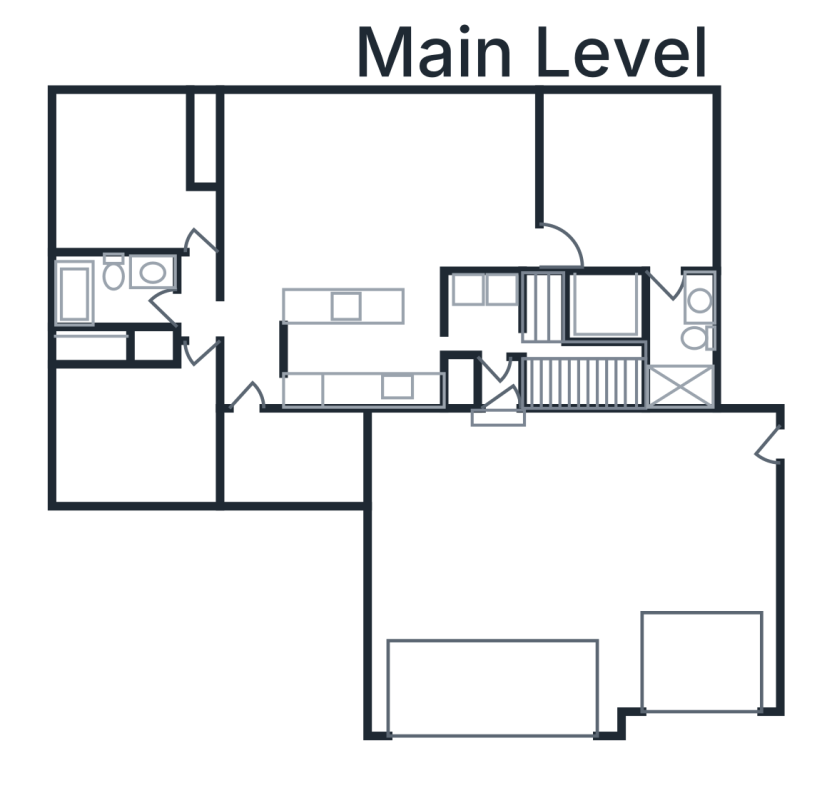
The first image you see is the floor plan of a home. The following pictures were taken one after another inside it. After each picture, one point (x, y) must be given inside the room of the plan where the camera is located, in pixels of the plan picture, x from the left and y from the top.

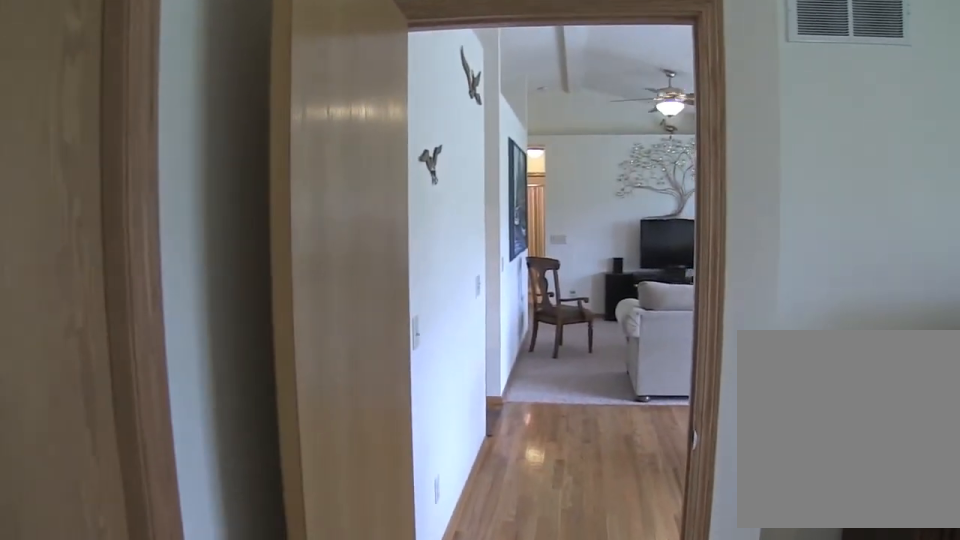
(627, 181)
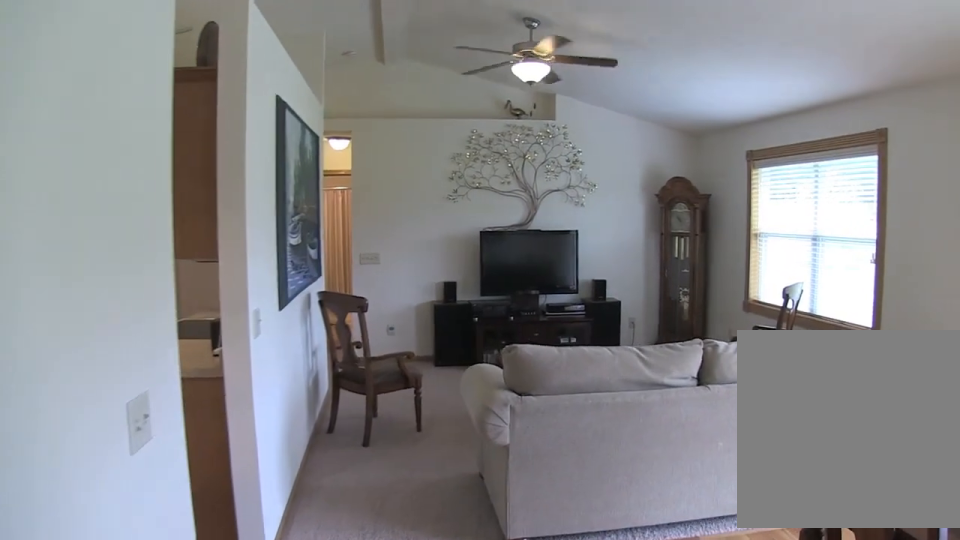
(488, 181)
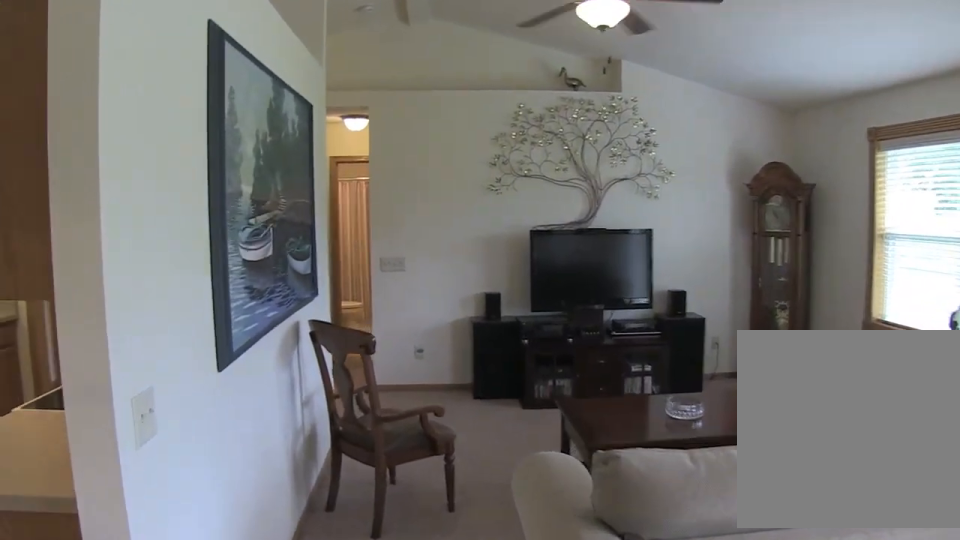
(335, 190)
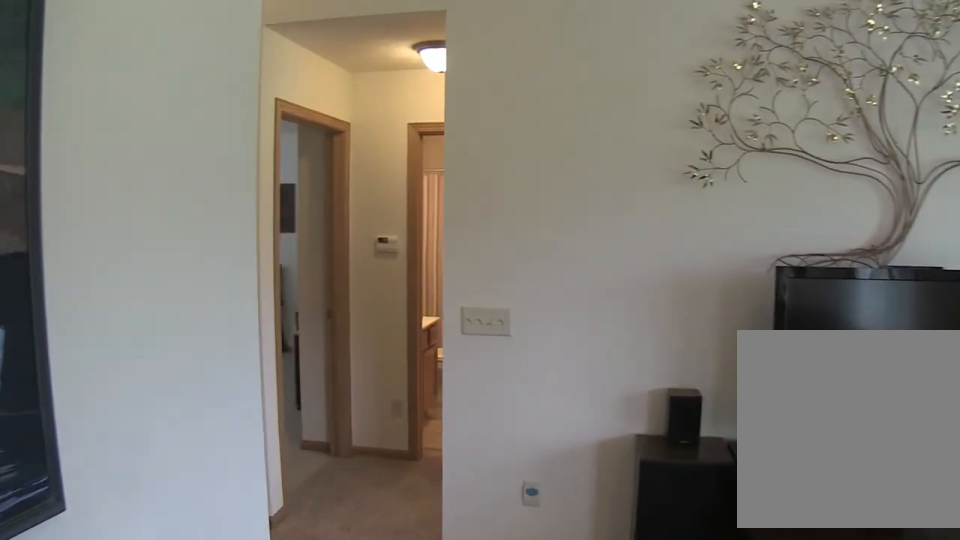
(335, 190)
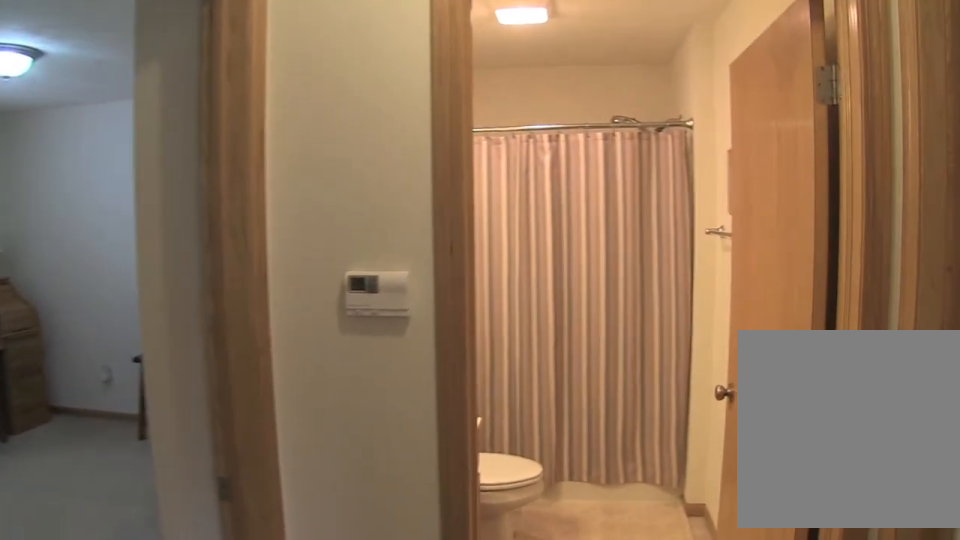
(199, 297)
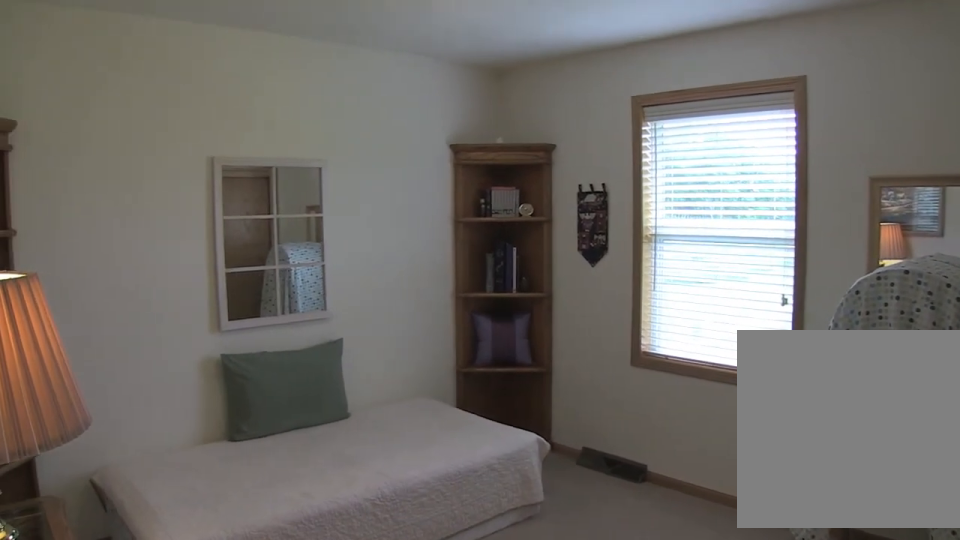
(132, 177)
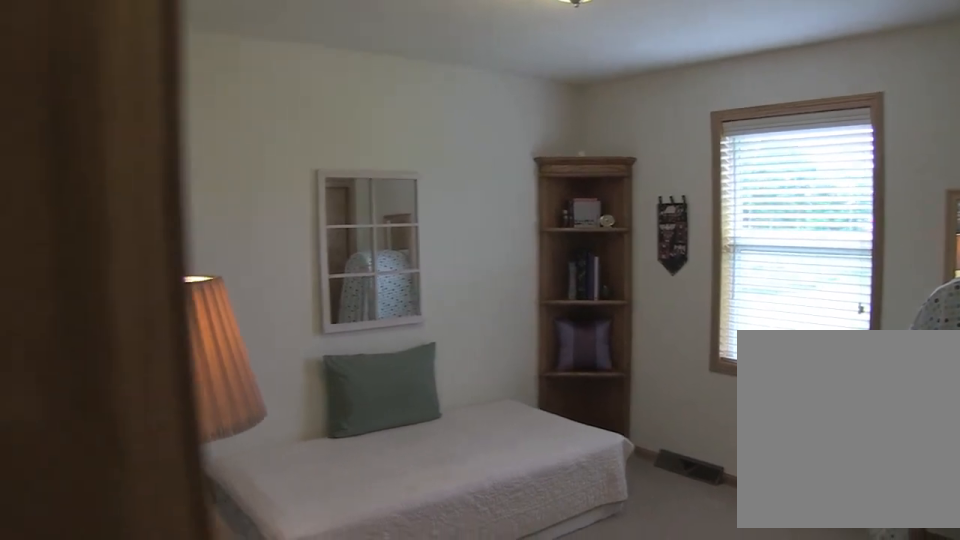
(132, 177)
